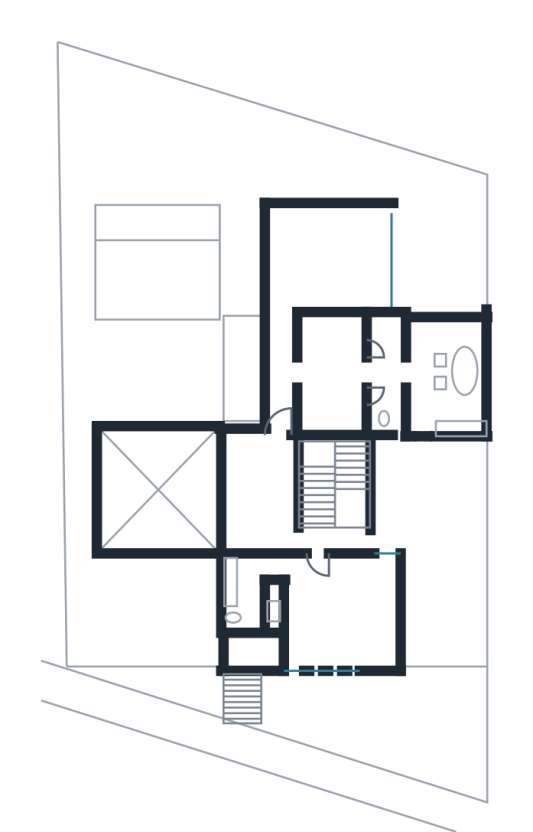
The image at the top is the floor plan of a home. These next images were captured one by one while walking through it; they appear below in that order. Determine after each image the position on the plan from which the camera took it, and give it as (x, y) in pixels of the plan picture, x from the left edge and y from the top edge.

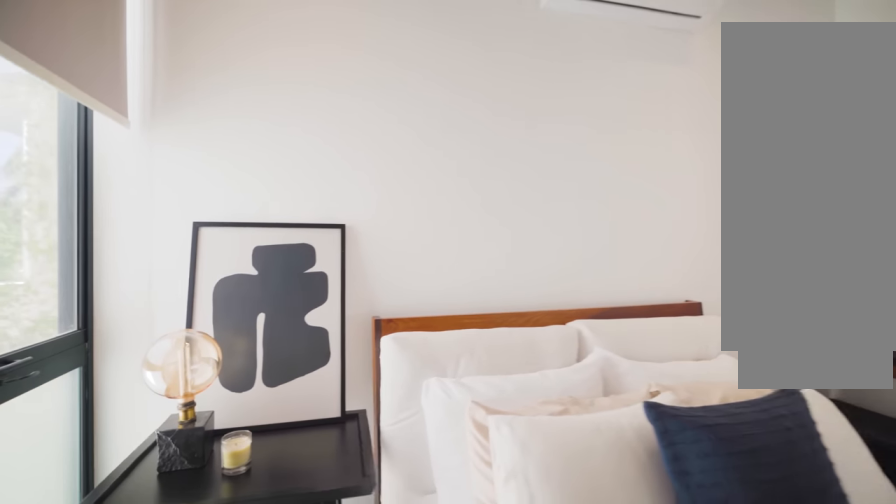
(358, 570)
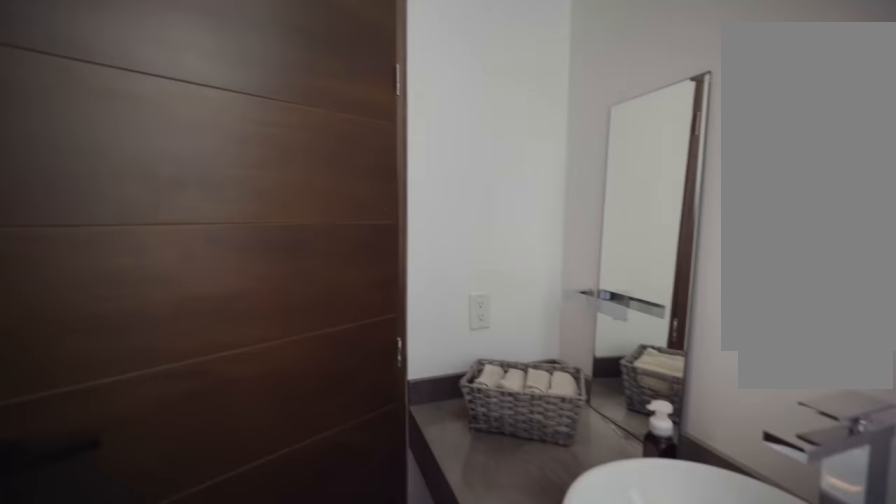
(246, 604)
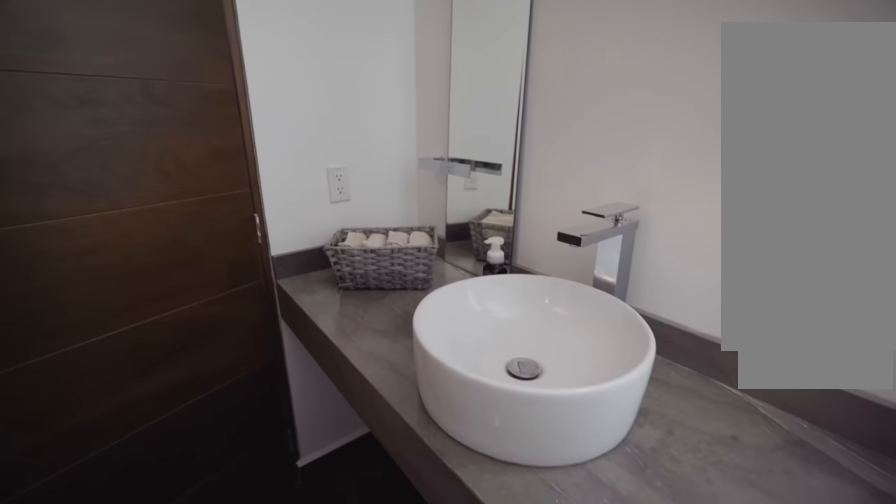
(254, 610)
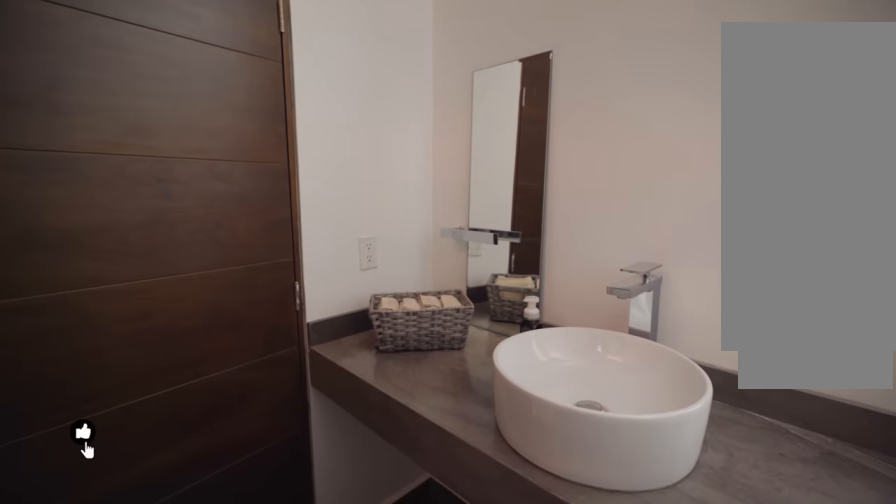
(261, 608)
